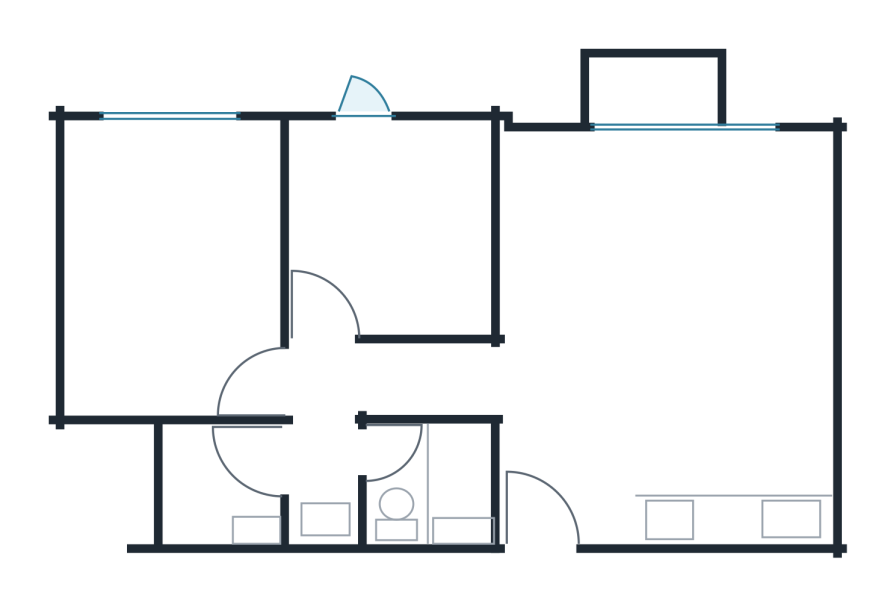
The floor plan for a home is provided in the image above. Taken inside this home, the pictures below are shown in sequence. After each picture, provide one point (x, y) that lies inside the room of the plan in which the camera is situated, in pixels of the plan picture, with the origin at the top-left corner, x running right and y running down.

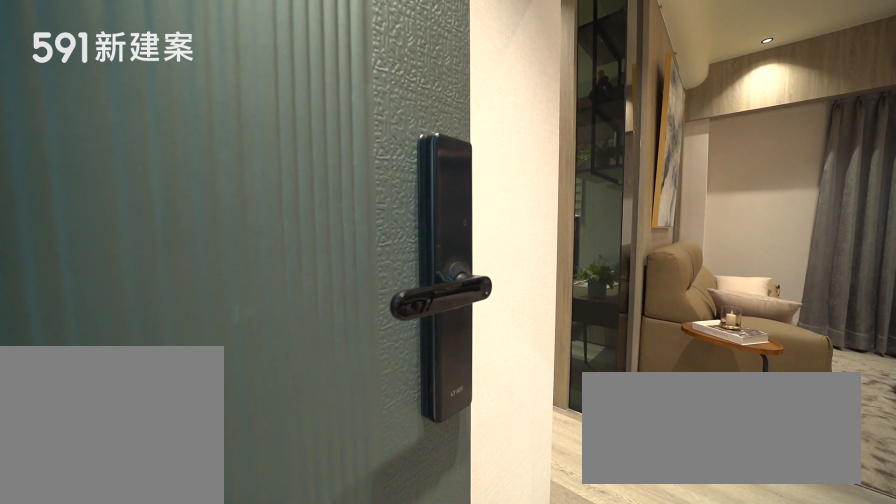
(545, 502)
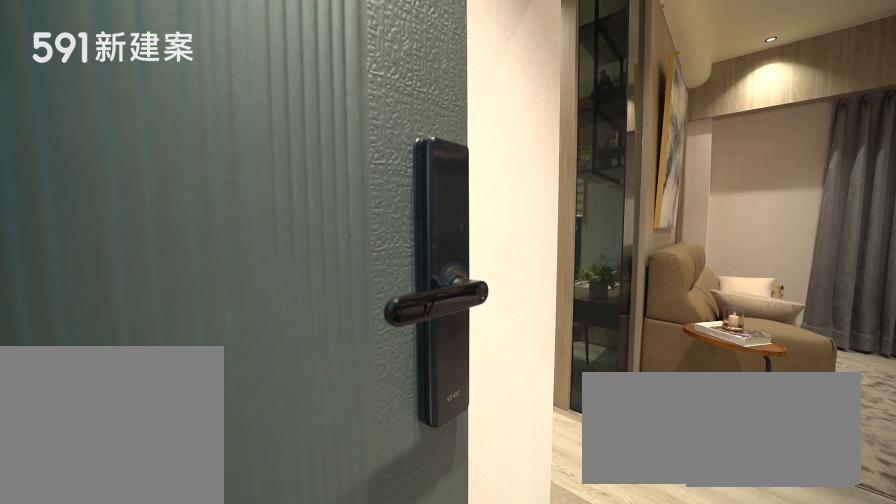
(545, 502)
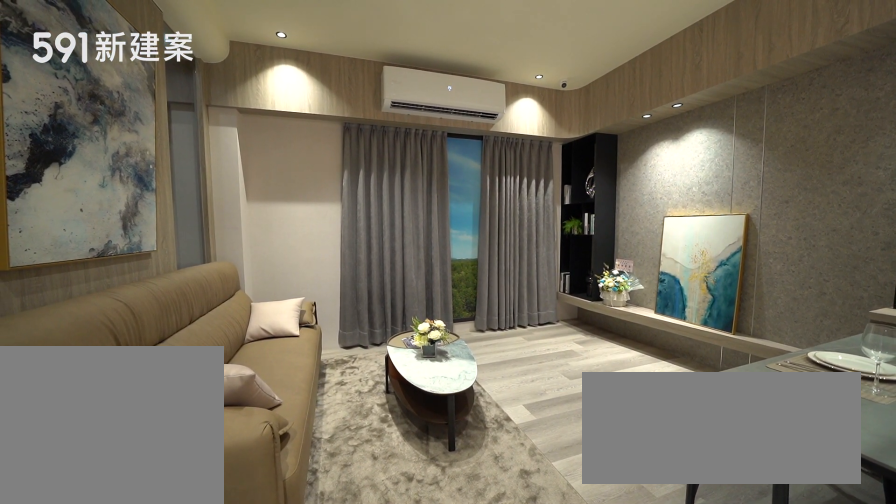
(669, 232)
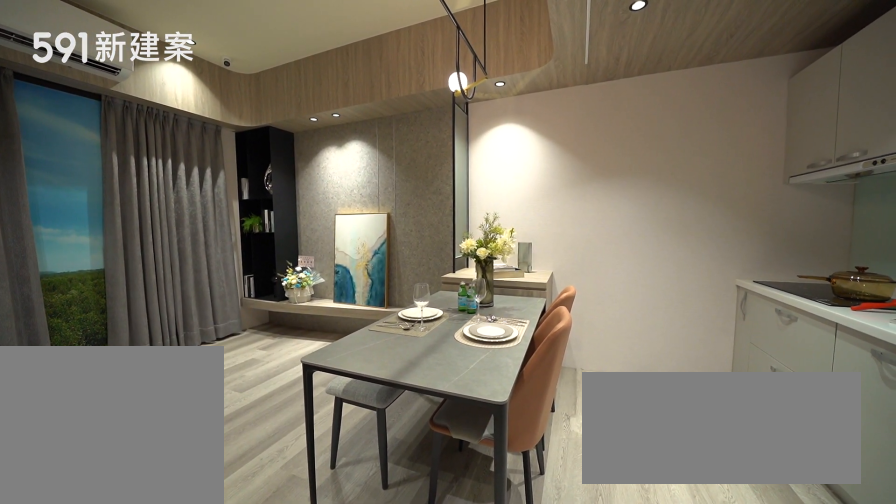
(725, 371)
